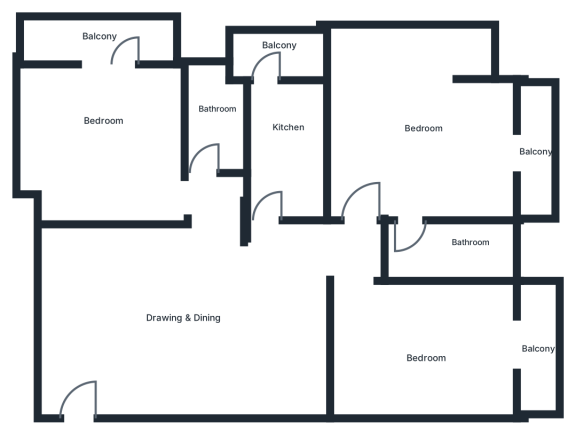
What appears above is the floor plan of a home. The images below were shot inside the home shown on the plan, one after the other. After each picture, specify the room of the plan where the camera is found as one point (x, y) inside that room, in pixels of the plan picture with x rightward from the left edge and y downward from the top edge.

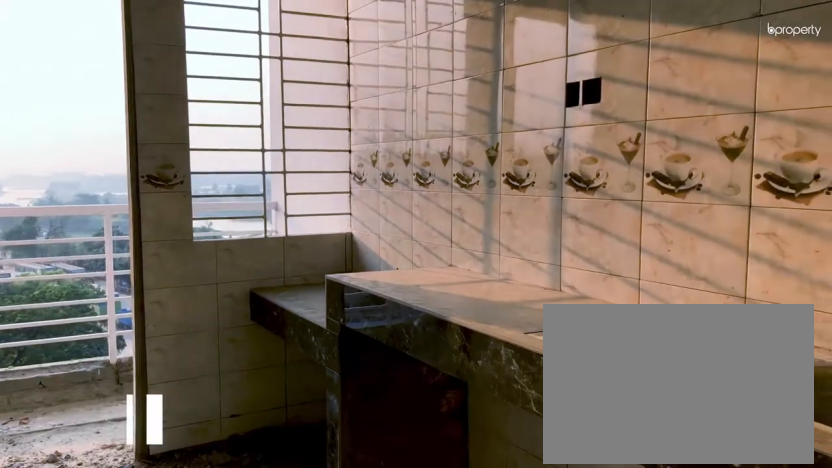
(290, 125)
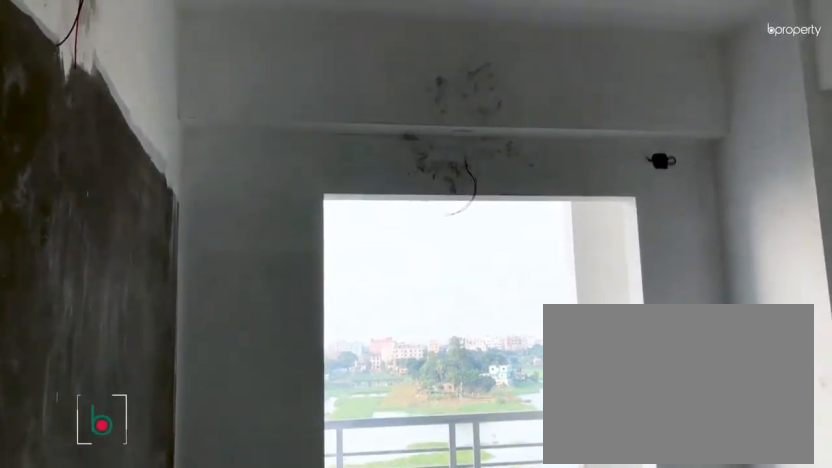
(430, 349)
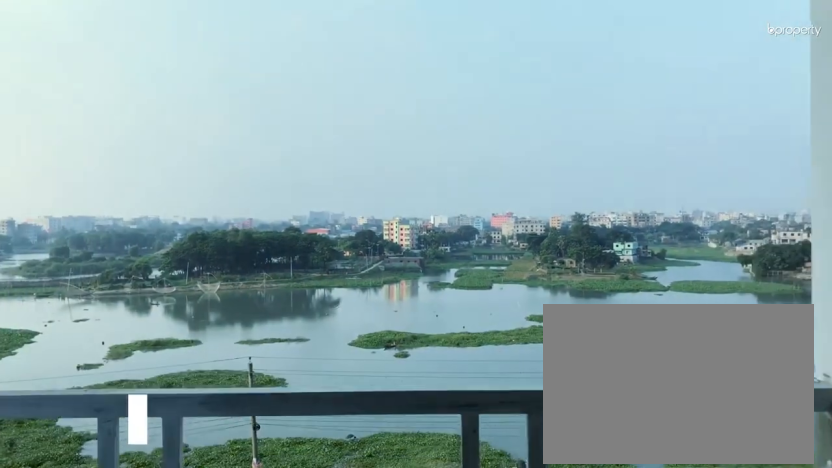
(540, 344)
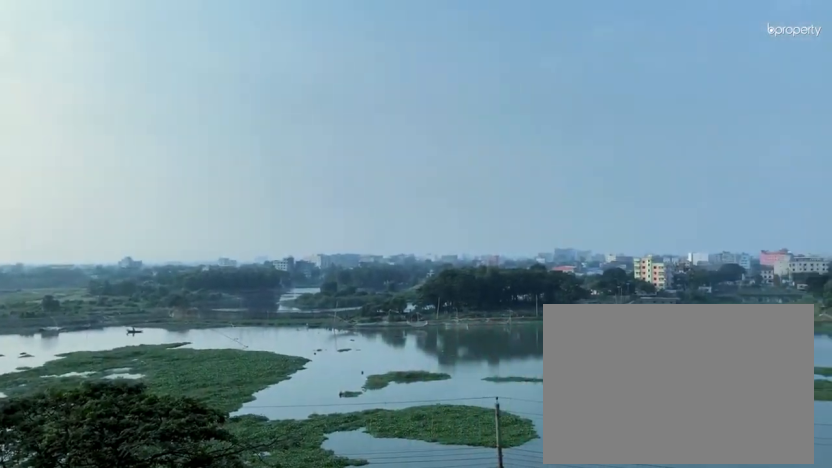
(540, 344)
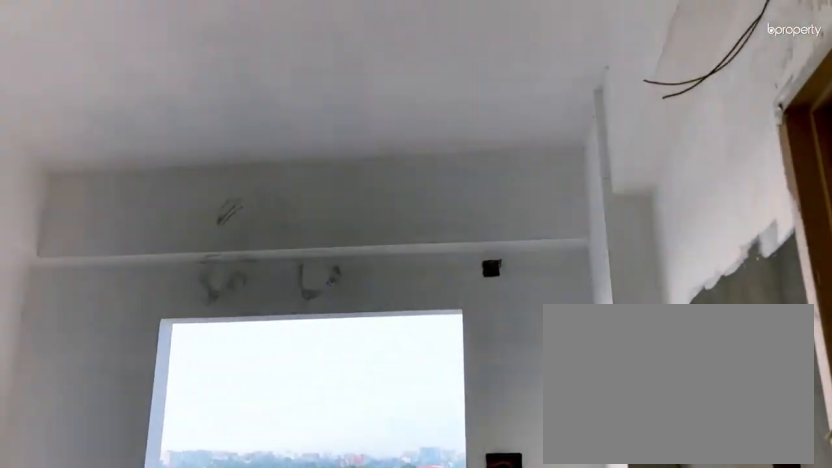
(420, 120)
